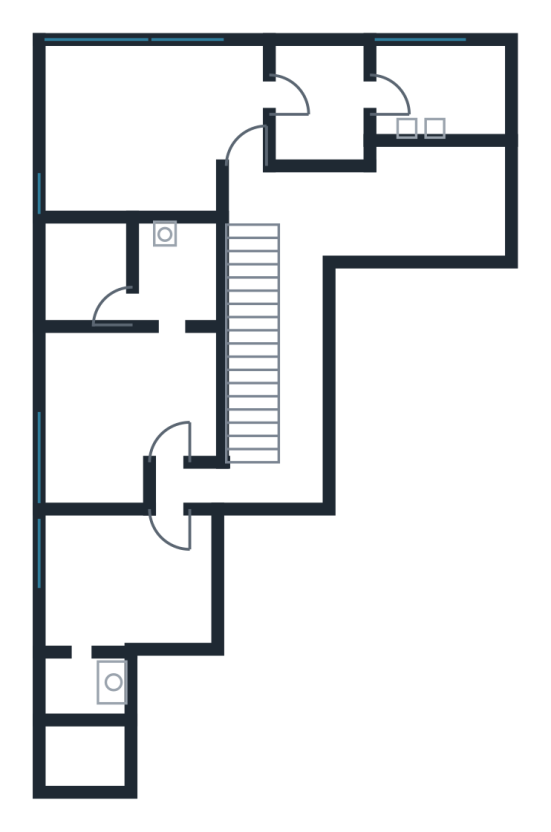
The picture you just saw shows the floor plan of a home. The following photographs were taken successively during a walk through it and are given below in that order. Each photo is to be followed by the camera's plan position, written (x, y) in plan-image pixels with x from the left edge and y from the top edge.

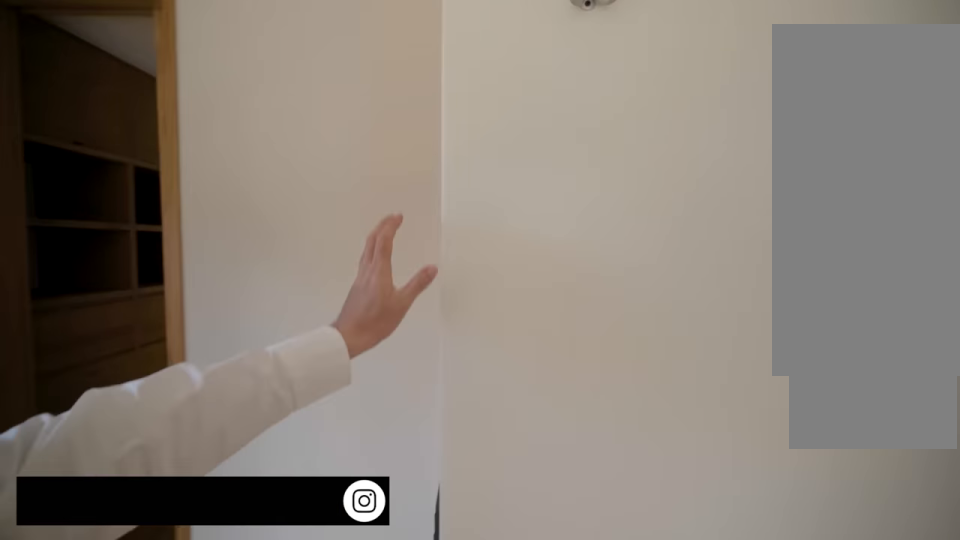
(167, 157)
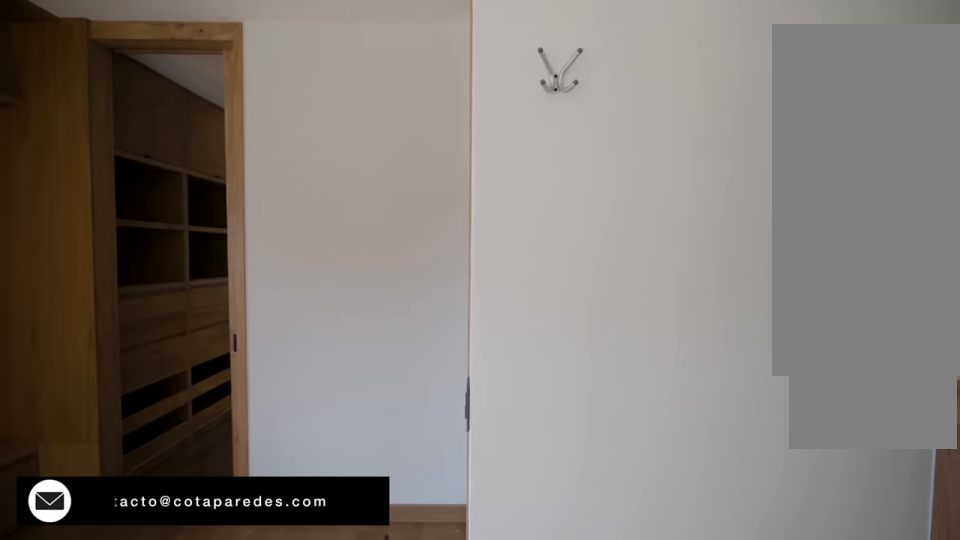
(157, 168)
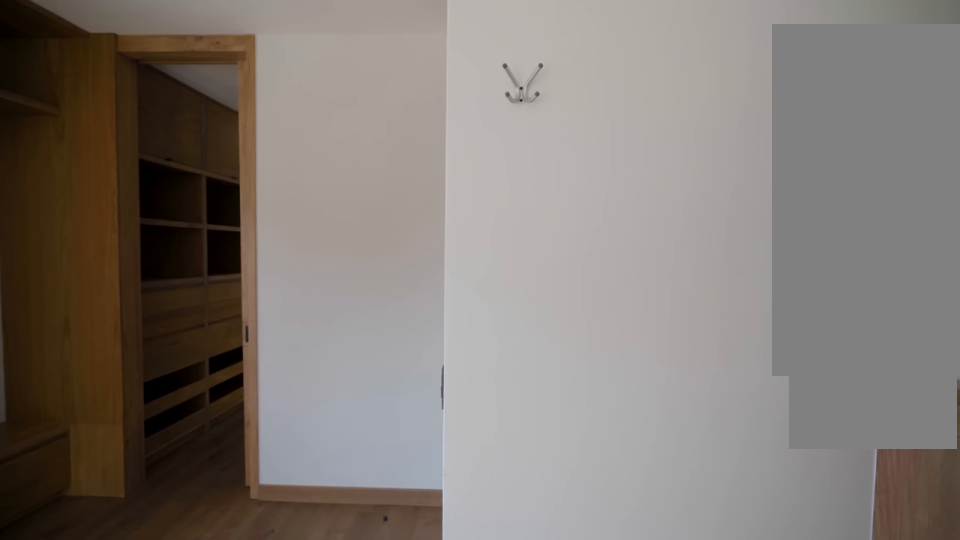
(148, 169)
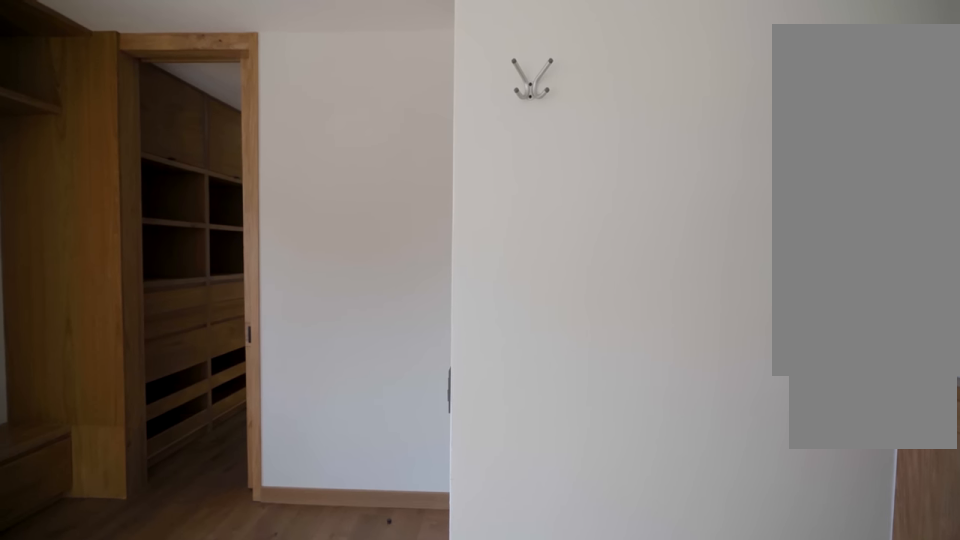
(148, 169)
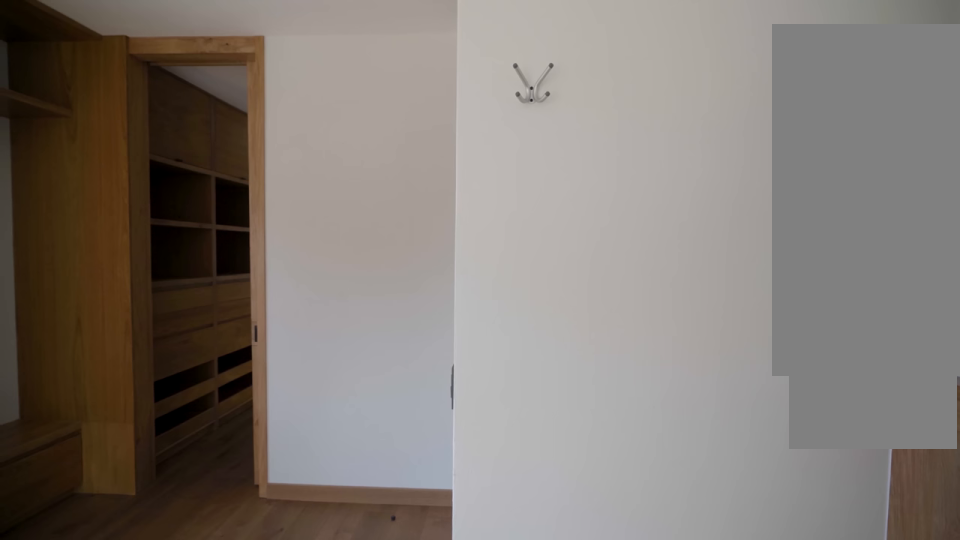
(148, 169)
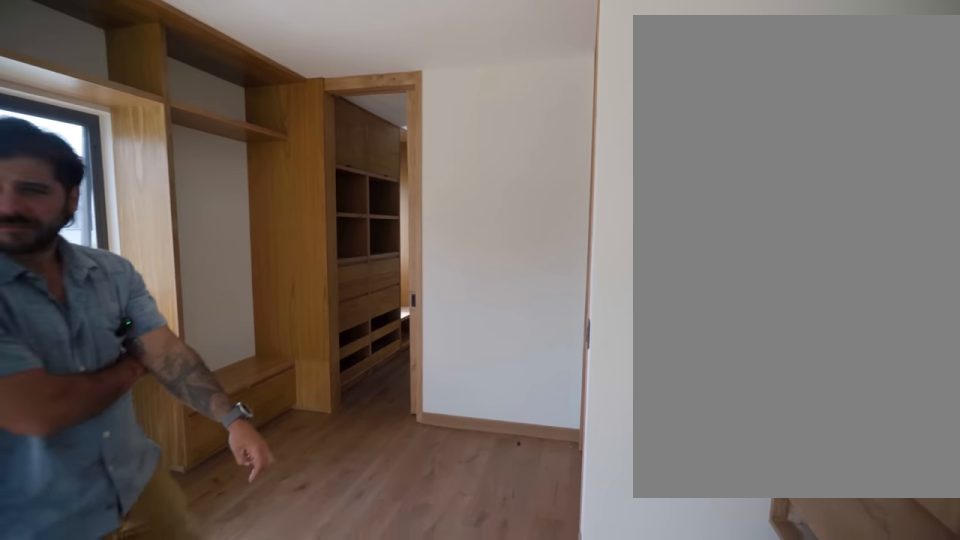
(167, 178)
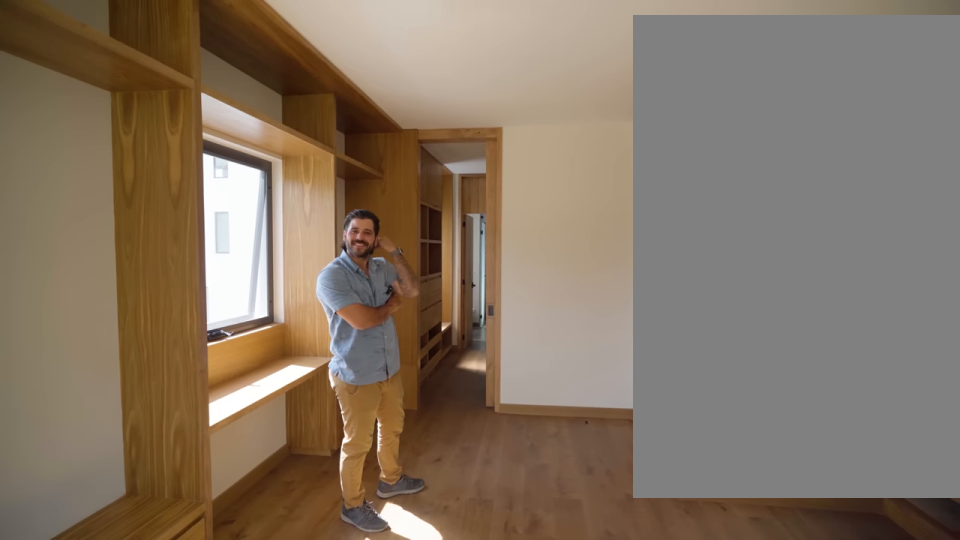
(85, 151)
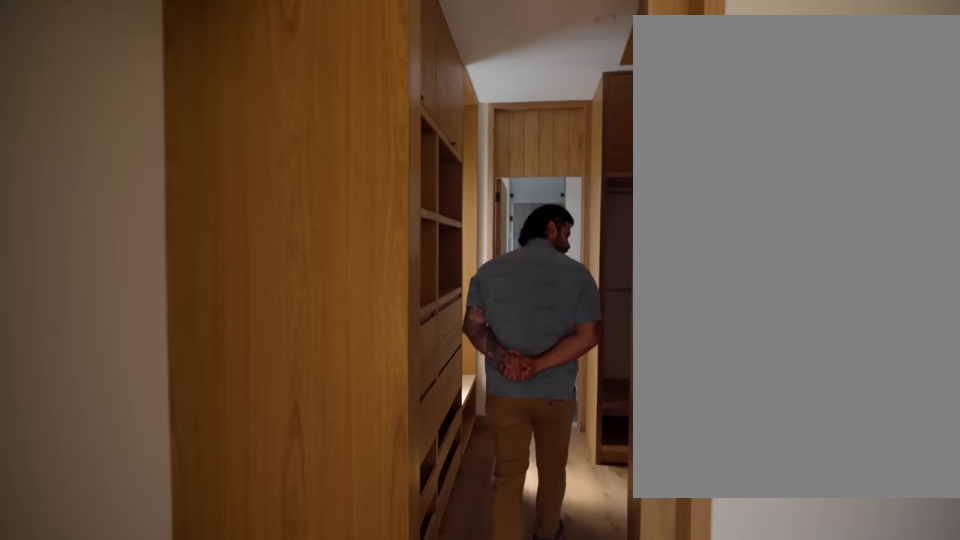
(216, 97)
